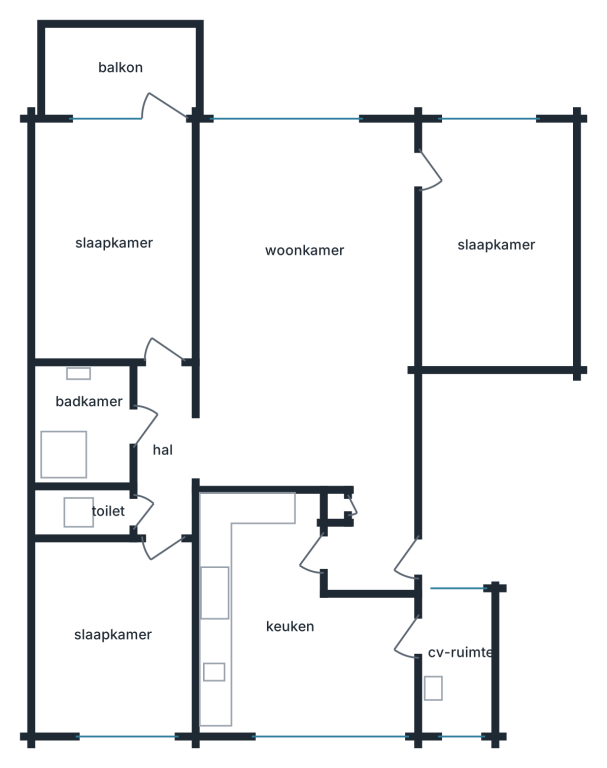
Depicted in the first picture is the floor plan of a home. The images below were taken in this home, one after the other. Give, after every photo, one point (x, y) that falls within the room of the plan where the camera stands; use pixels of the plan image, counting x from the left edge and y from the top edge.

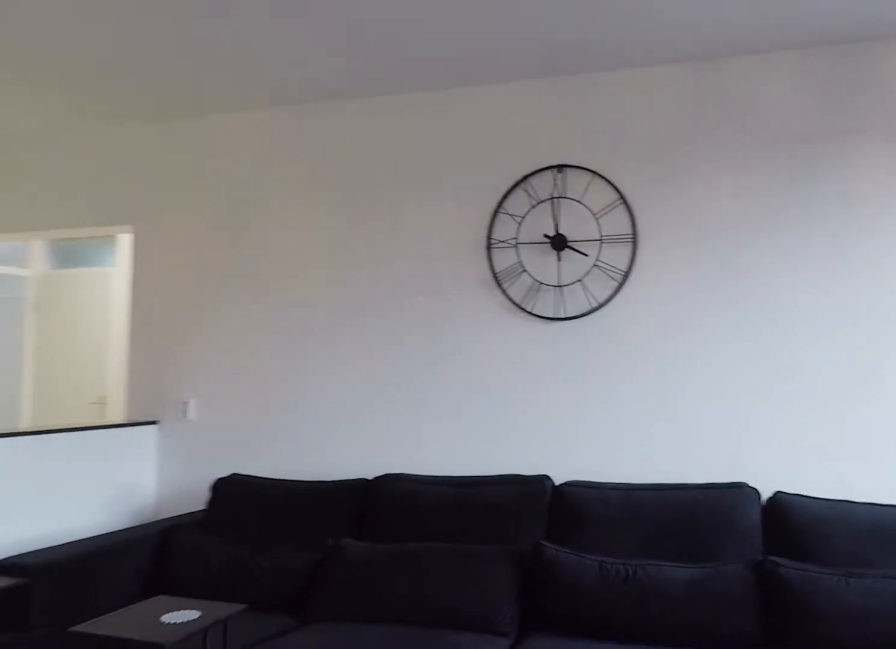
(313, 327)
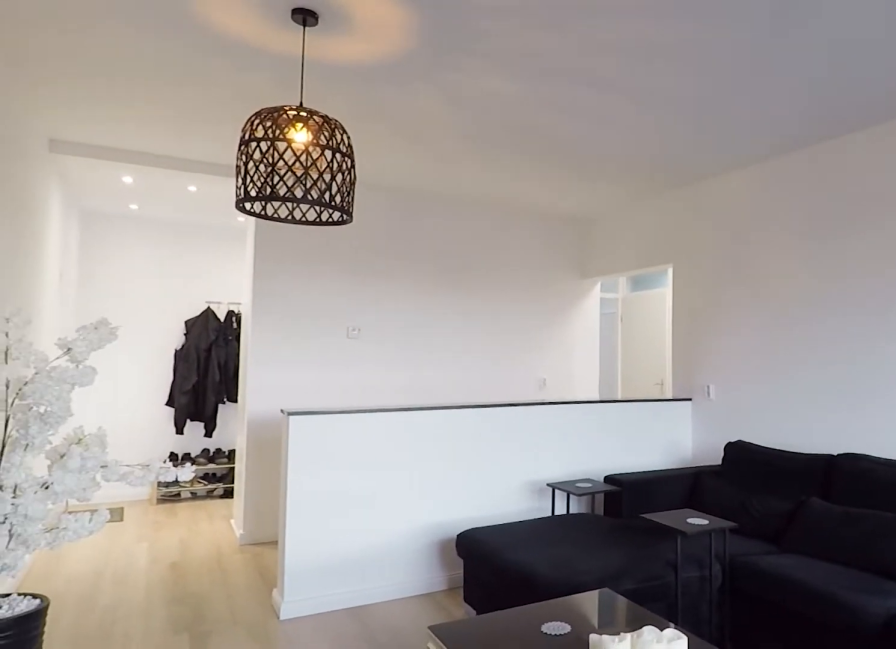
(313, 327)
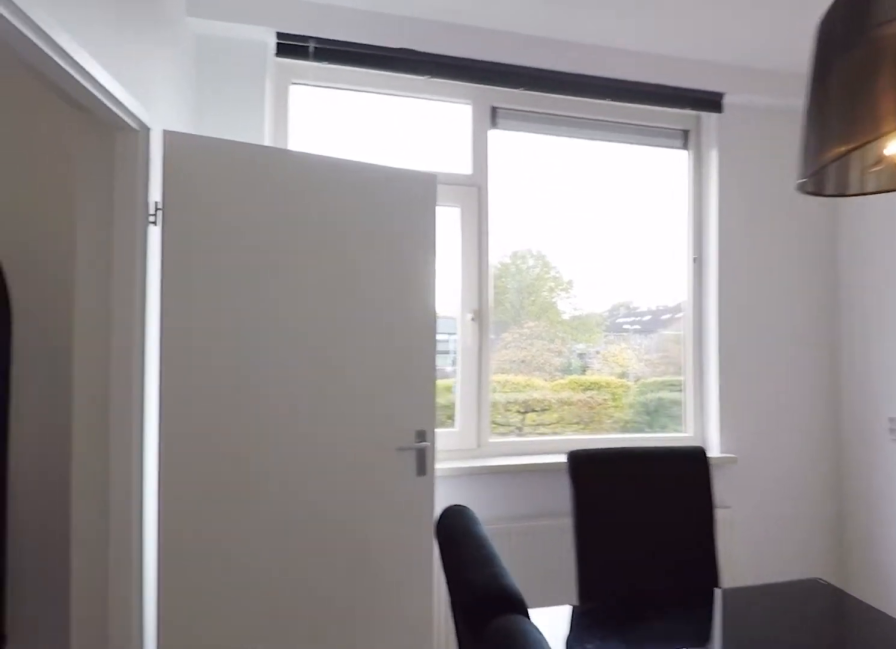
(497, 244)
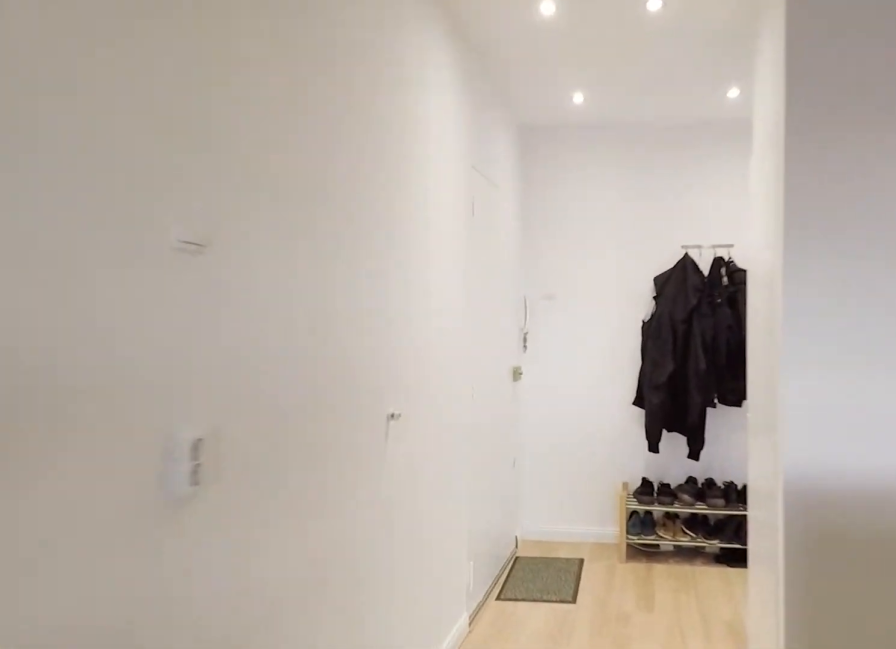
(313, 327)
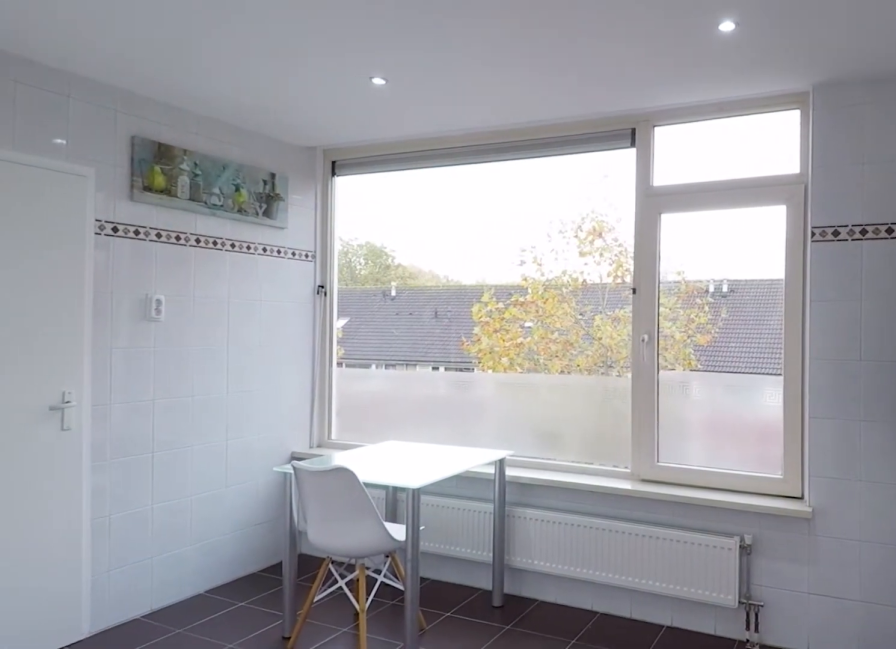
(290, 626)
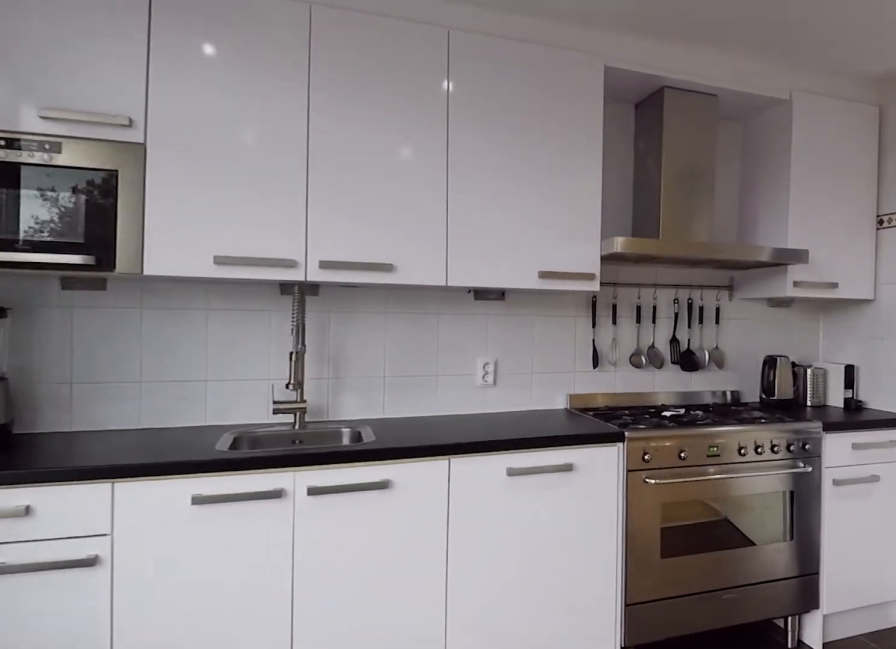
(290, 626)
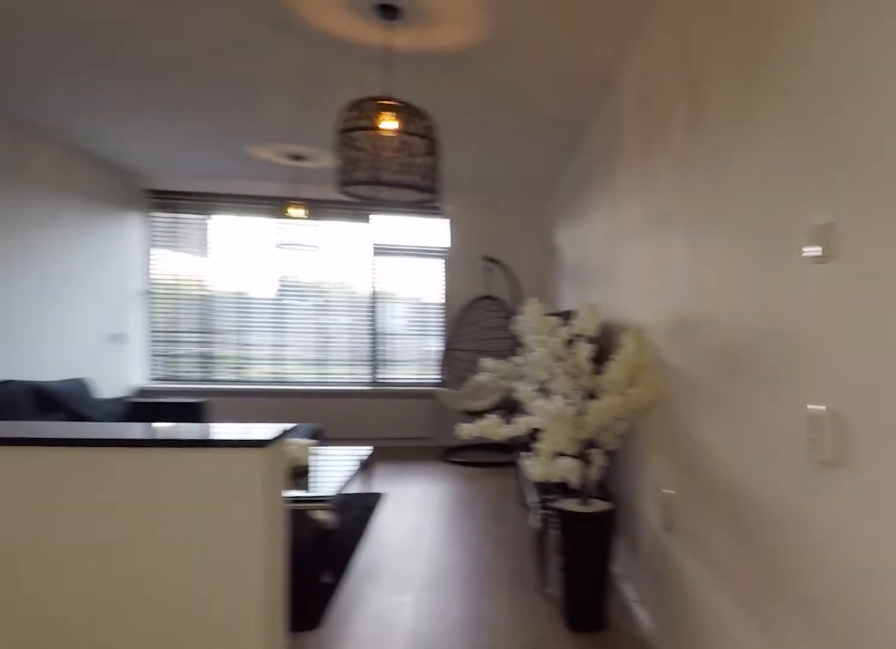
(312, 327)
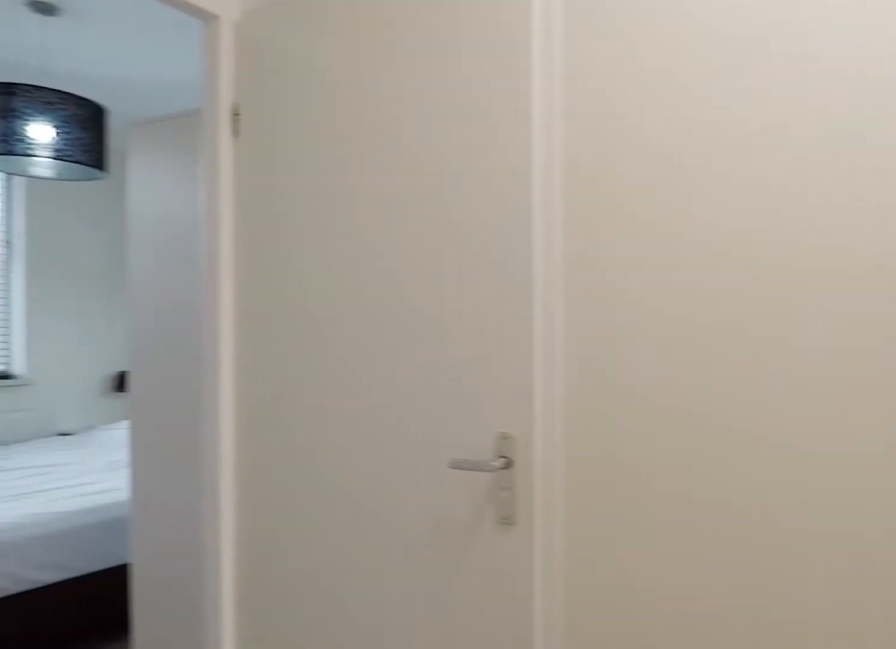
(162, 450)
